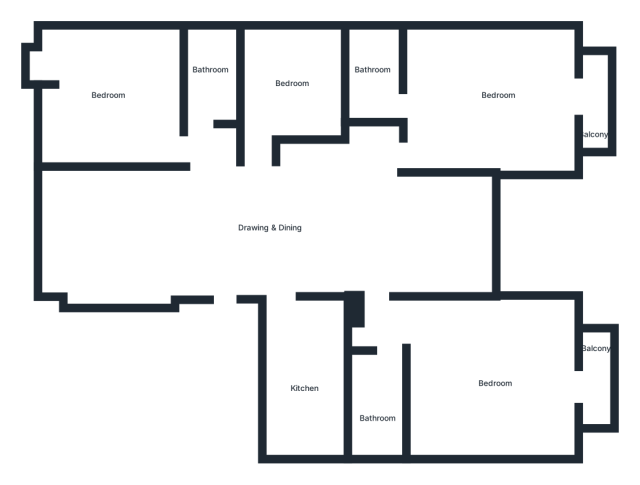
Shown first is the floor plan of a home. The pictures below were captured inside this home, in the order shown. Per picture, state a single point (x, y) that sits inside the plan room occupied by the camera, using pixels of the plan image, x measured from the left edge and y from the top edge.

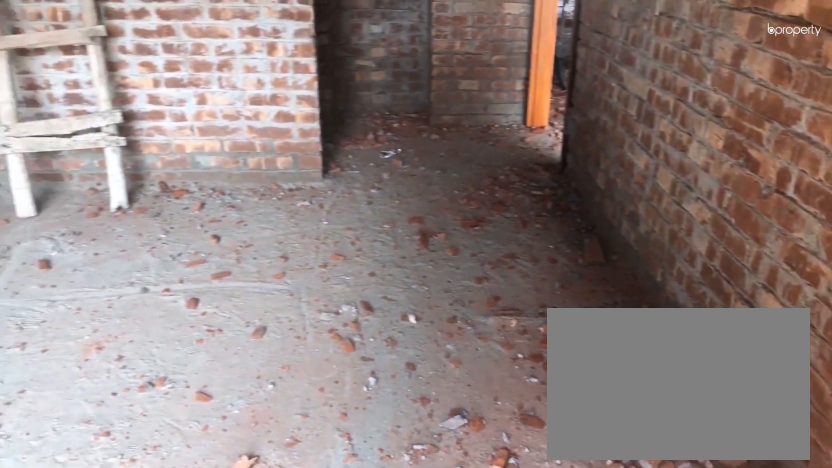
(491, 385)
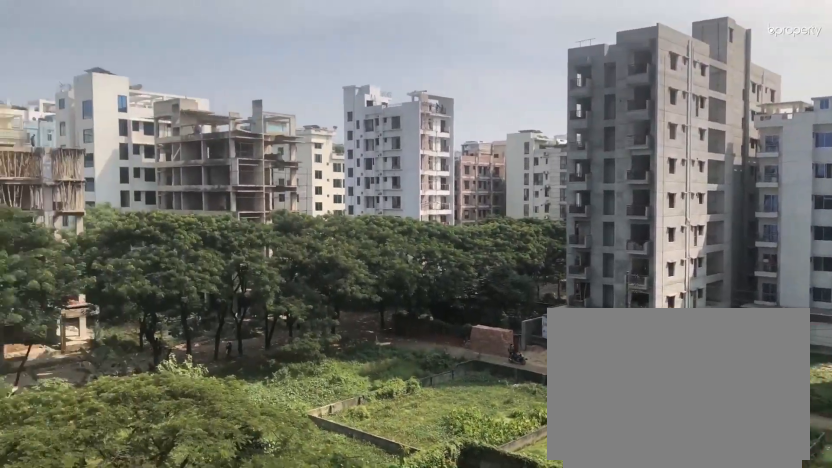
(595, 387)
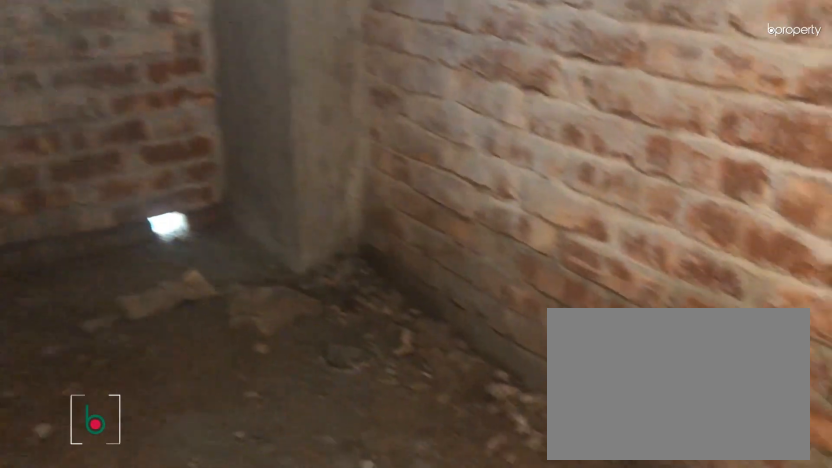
(376, 397)
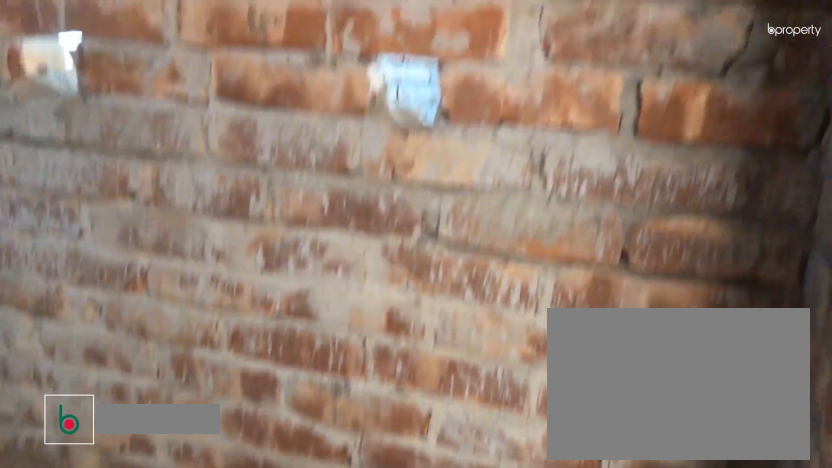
(376, 397)
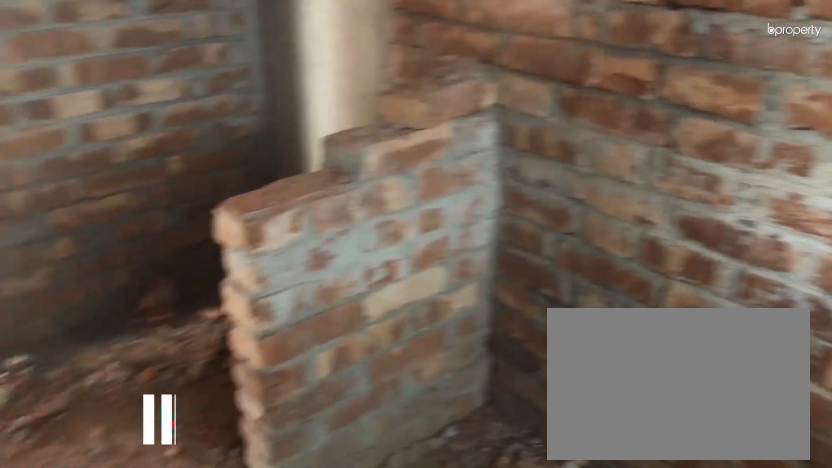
(302, 385)
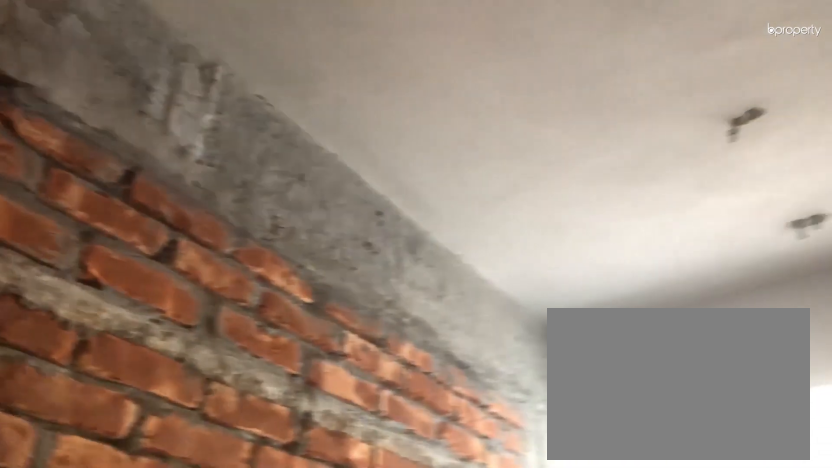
(303, 385)
